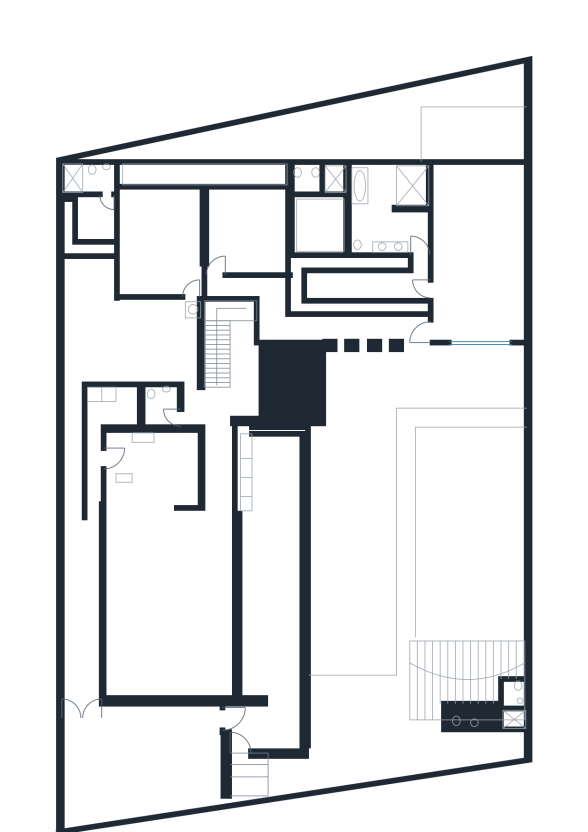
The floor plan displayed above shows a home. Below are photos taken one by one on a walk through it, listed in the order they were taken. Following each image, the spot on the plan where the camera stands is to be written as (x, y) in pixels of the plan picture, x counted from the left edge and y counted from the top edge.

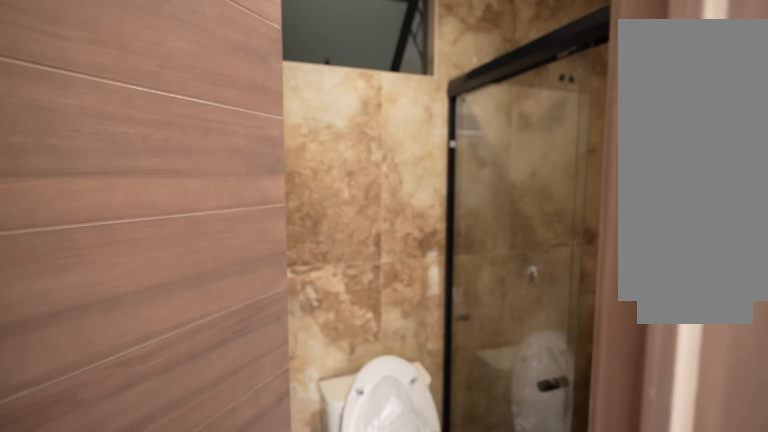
(440, 706)
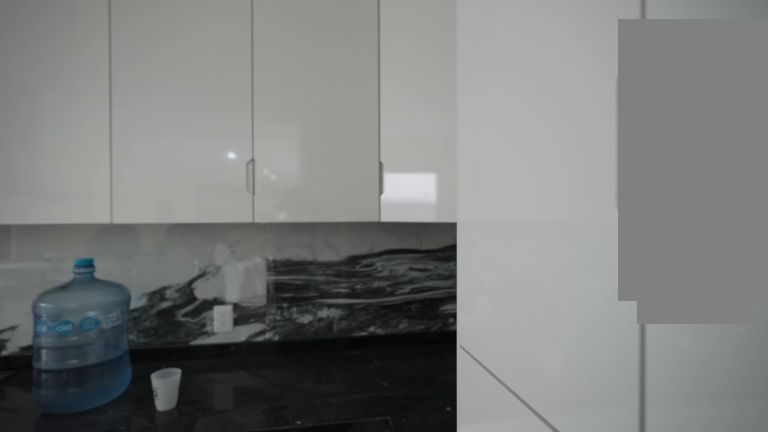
(169, 462)
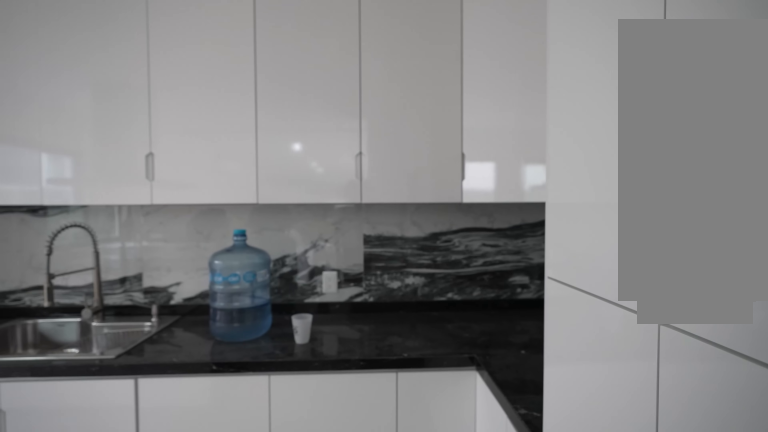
(169, 461)
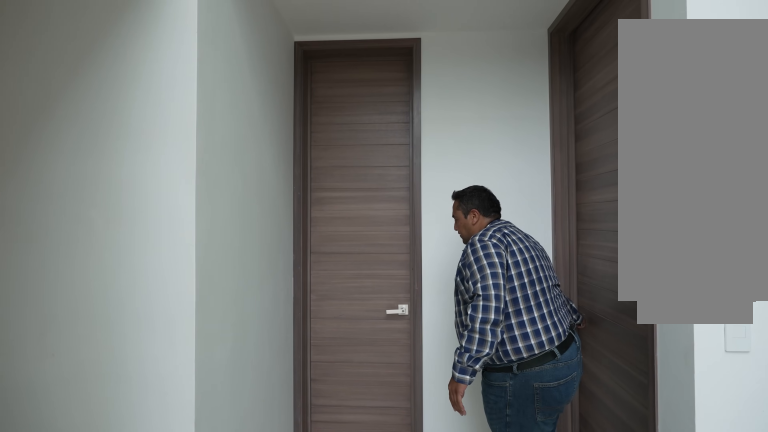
(191, 386)
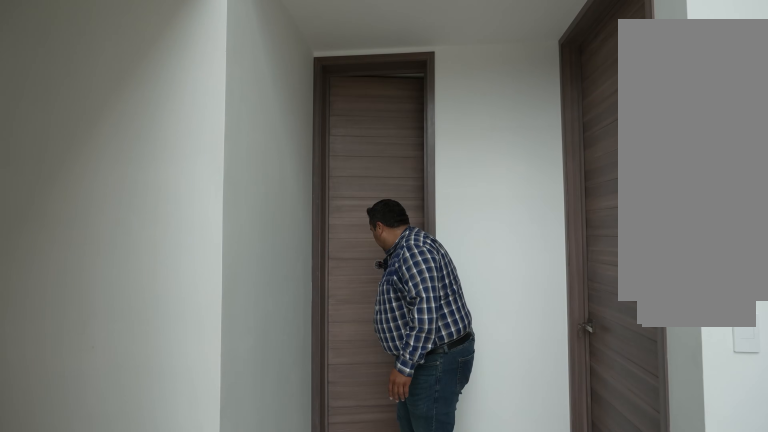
(191, 396)
